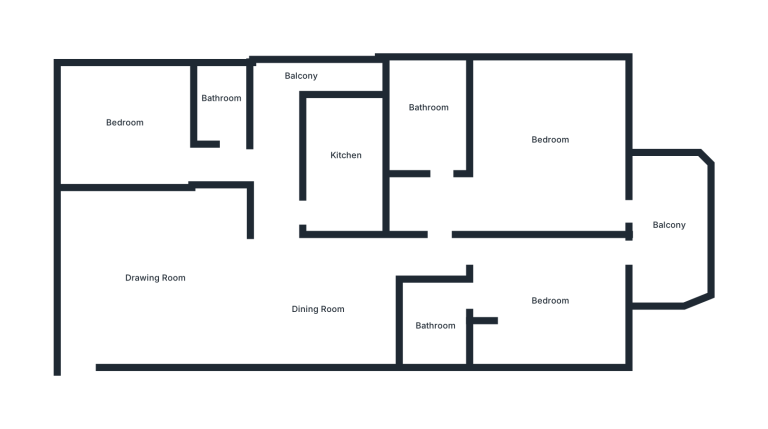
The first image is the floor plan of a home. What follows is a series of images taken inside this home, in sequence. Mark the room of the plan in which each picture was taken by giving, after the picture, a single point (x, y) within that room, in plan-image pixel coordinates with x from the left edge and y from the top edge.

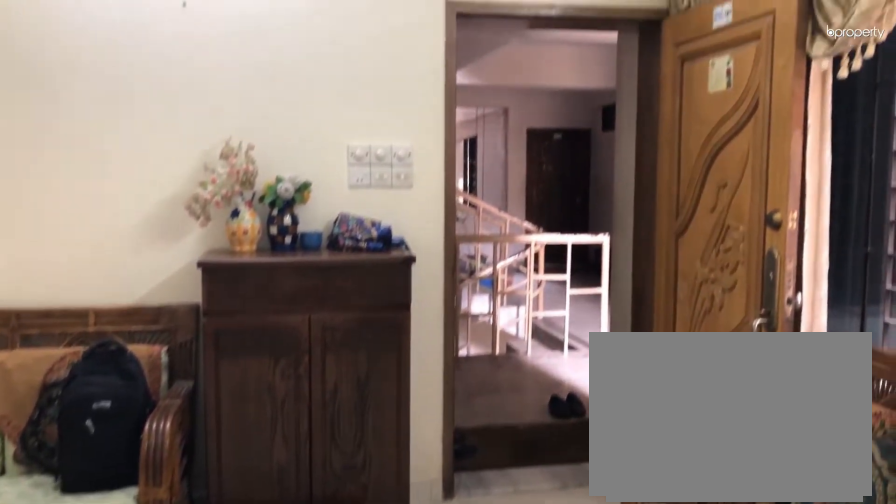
(157, 274)
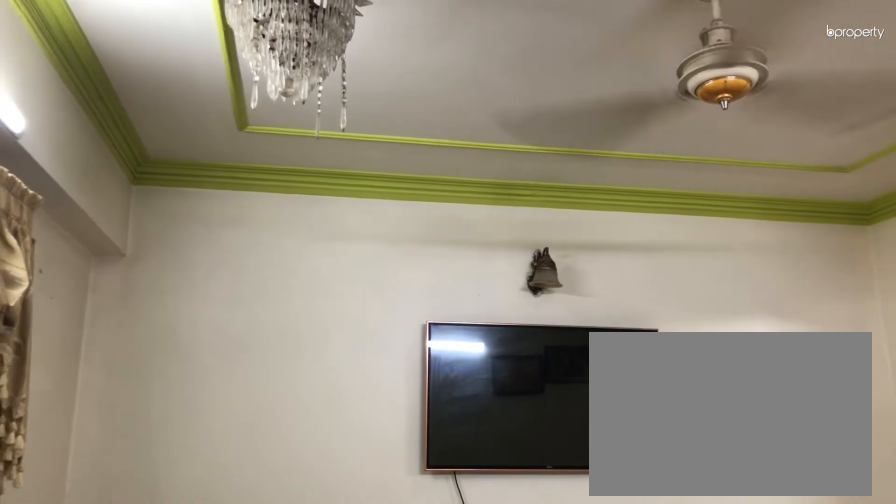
(157, 274)
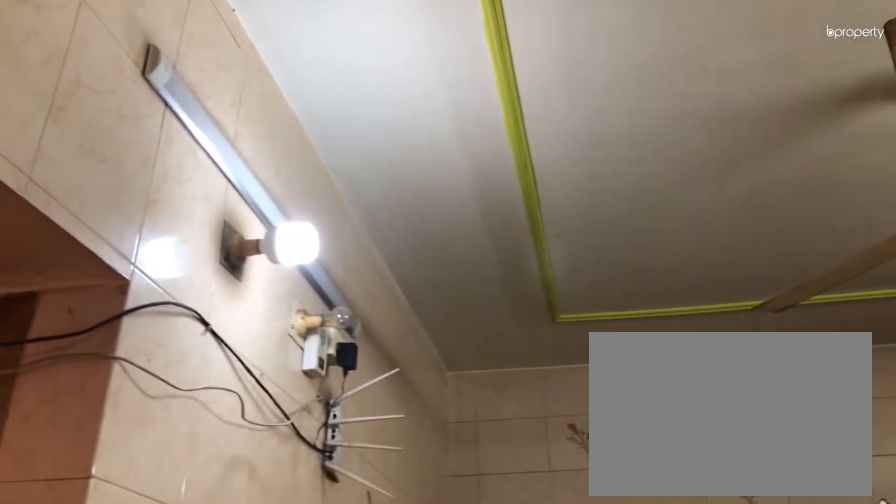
(322, 306)
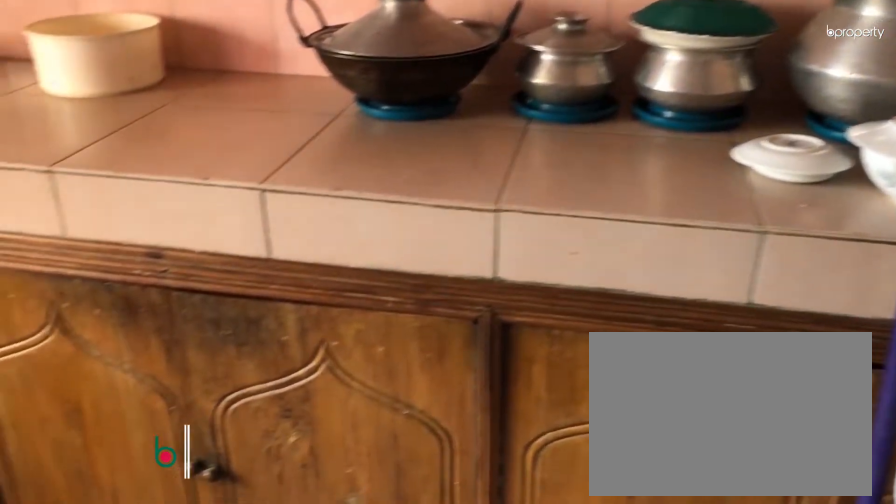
(343, 157)
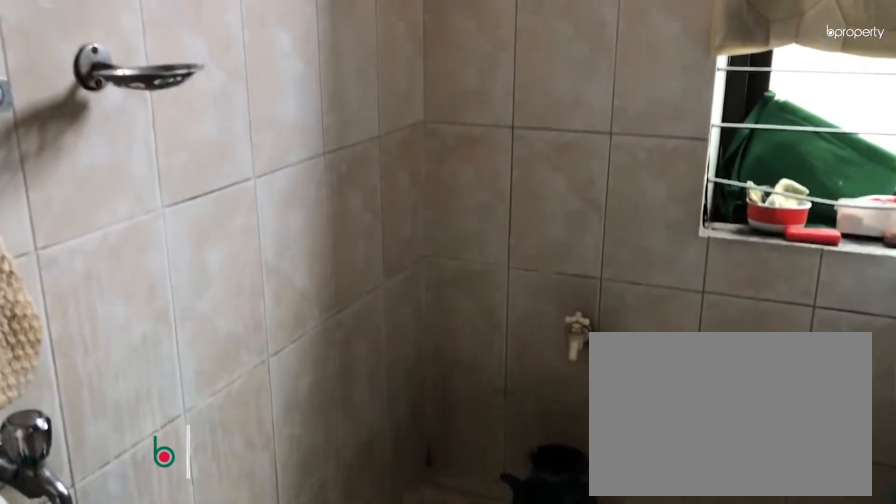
(219, 103)
